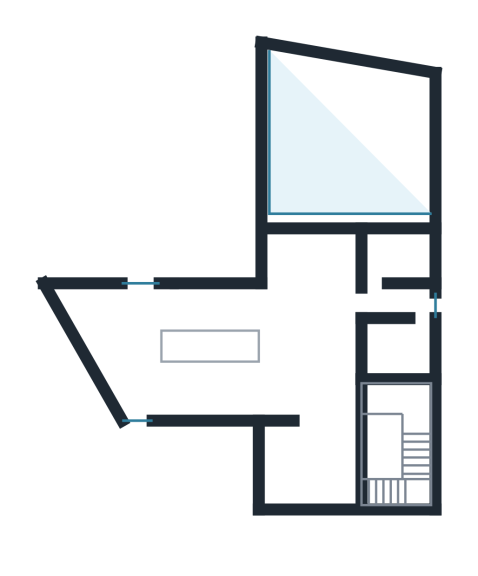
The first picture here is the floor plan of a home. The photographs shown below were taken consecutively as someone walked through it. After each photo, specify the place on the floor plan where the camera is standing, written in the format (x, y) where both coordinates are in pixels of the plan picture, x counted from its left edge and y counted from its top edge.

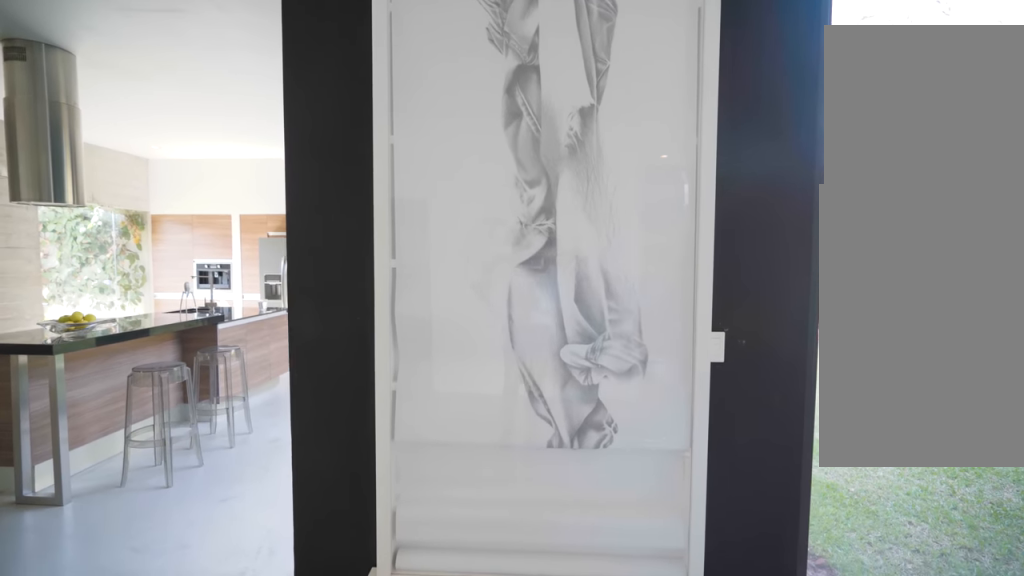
(312, 273)
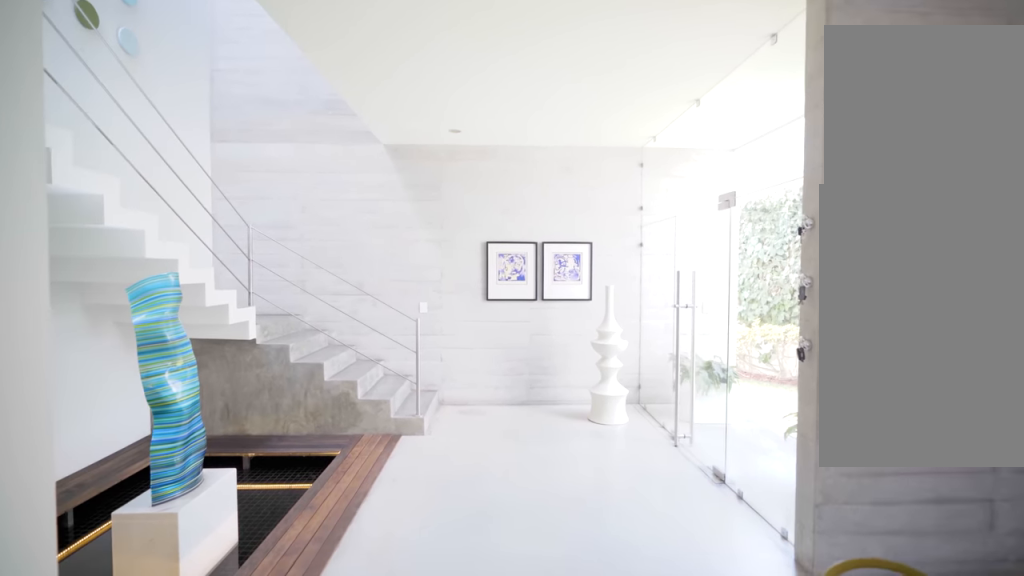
(328, 300)
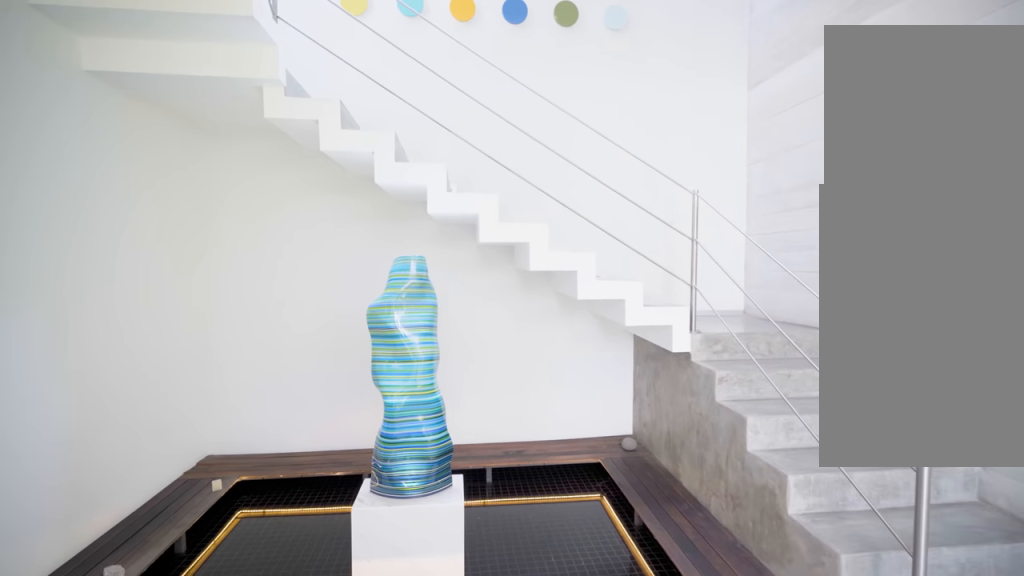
(305, 392)
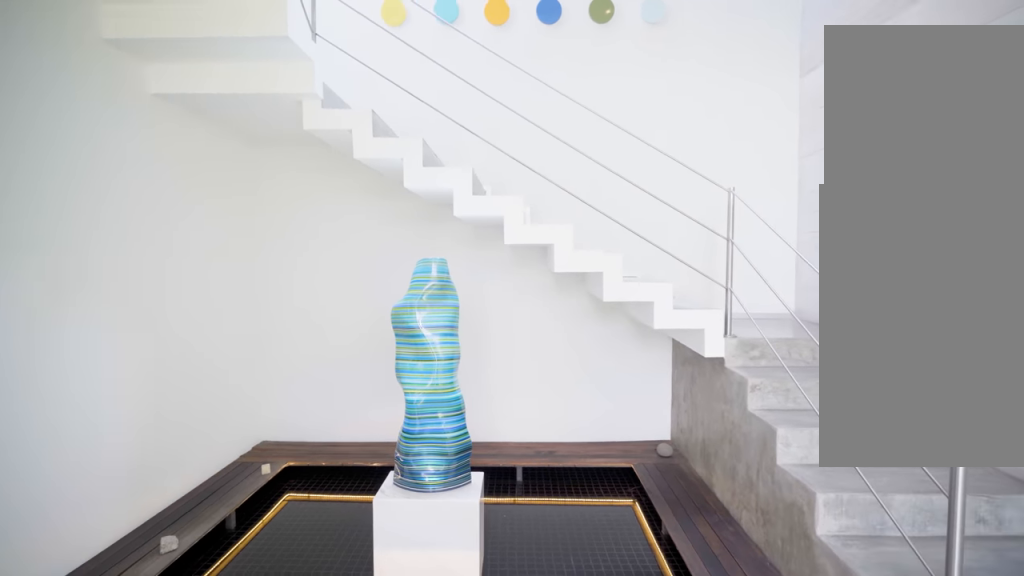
(309, 398)
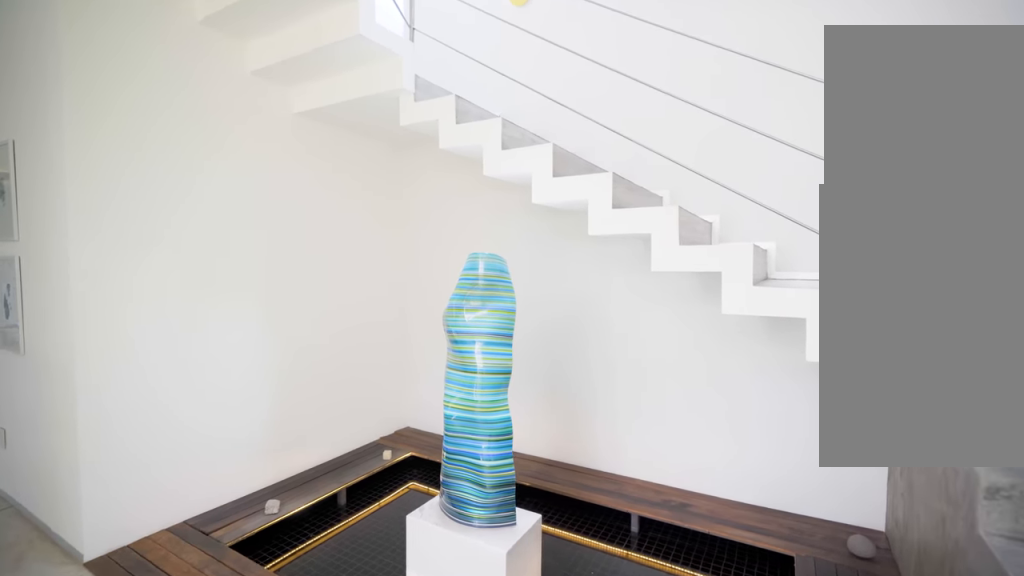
(319, 415)
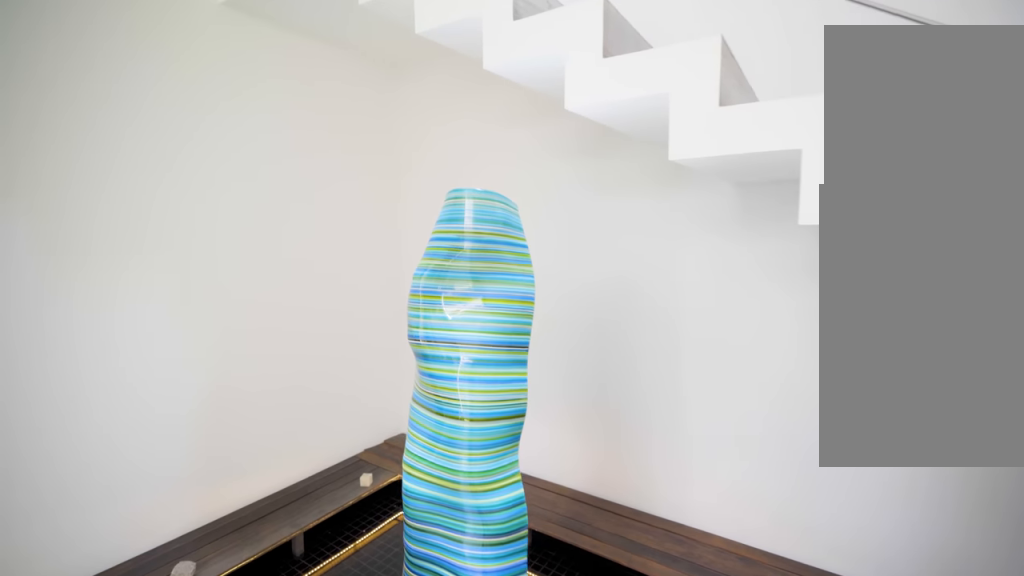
(326, 423)
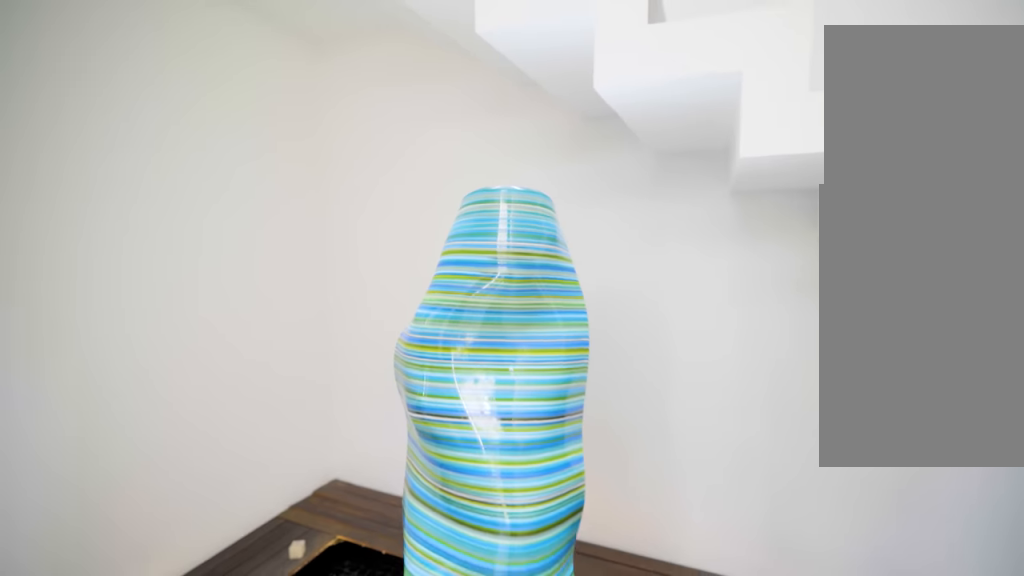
(338, 435)
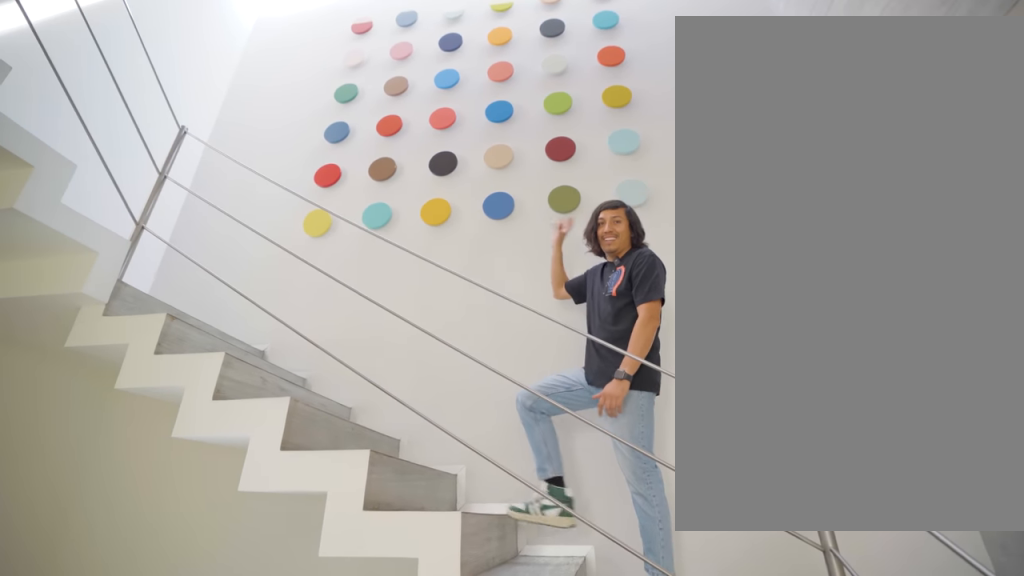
(337, 444)
